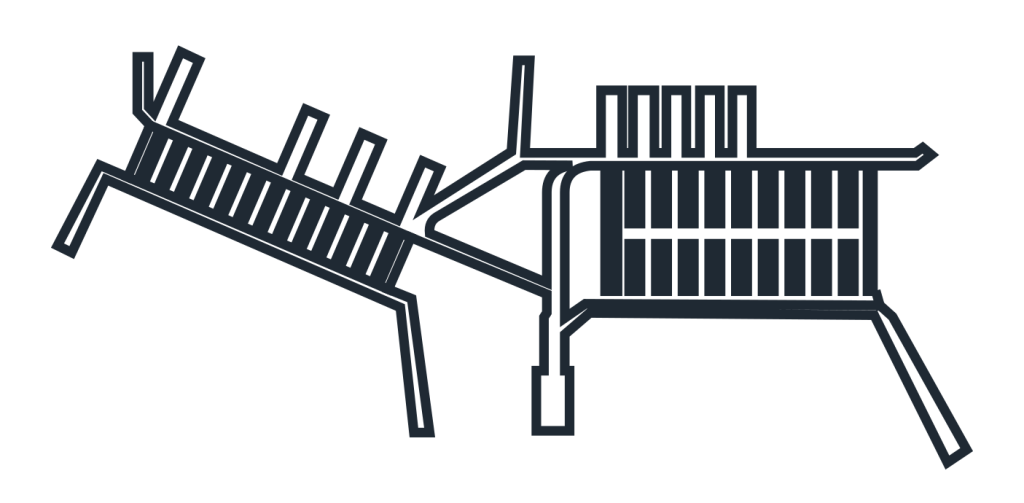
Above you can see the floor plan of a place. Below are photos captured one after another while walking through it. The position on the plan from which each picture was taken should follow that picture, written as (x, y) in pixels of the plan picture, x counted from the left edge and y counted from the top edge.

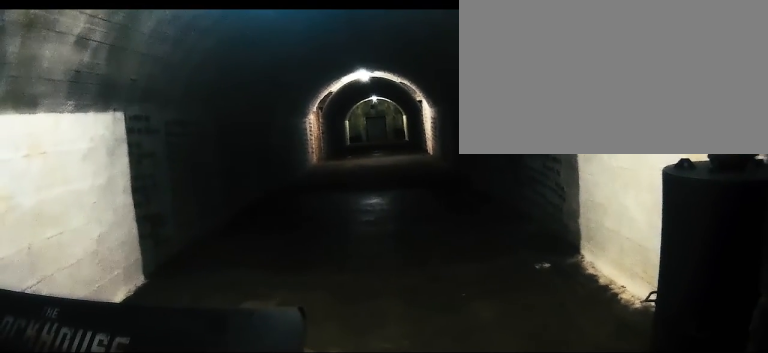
(798, 305)
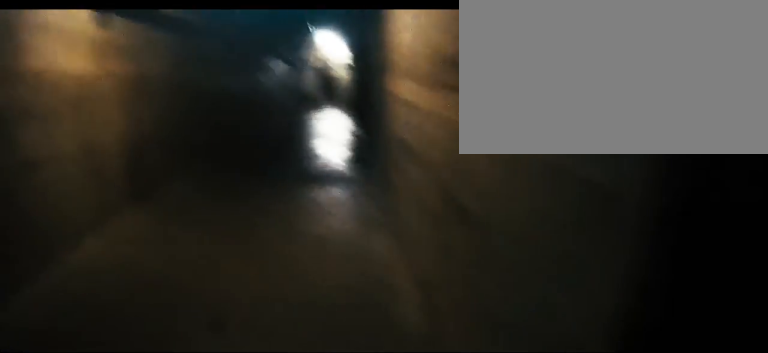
(840, 304)
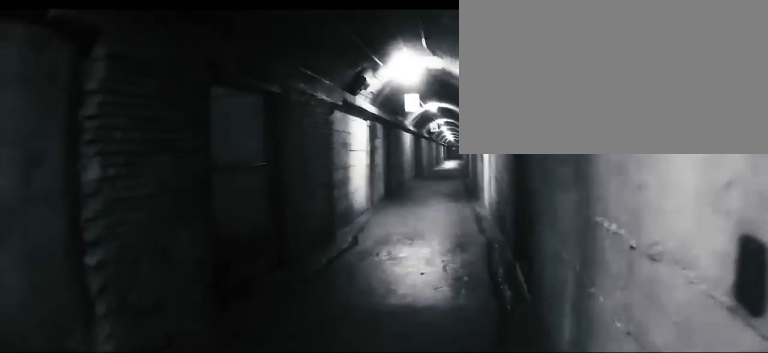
(364, 207)
